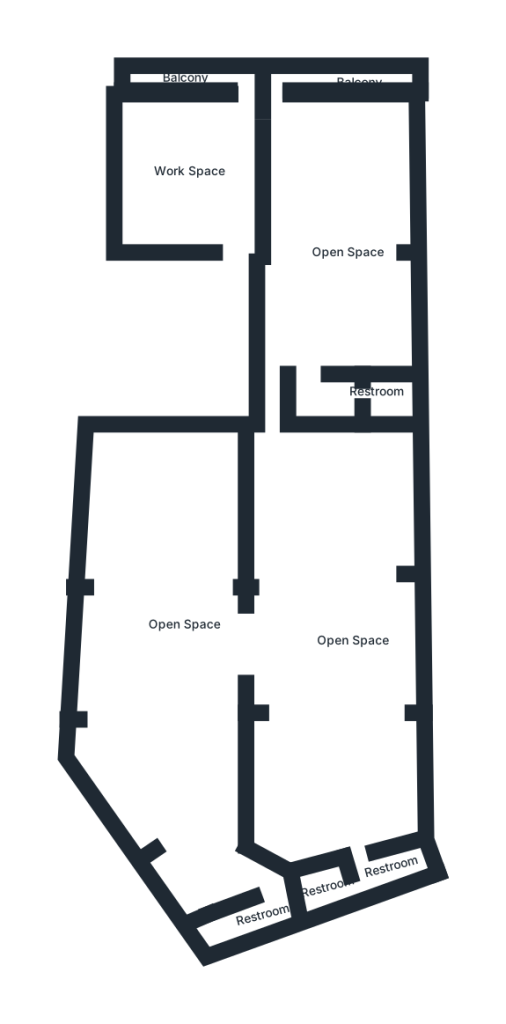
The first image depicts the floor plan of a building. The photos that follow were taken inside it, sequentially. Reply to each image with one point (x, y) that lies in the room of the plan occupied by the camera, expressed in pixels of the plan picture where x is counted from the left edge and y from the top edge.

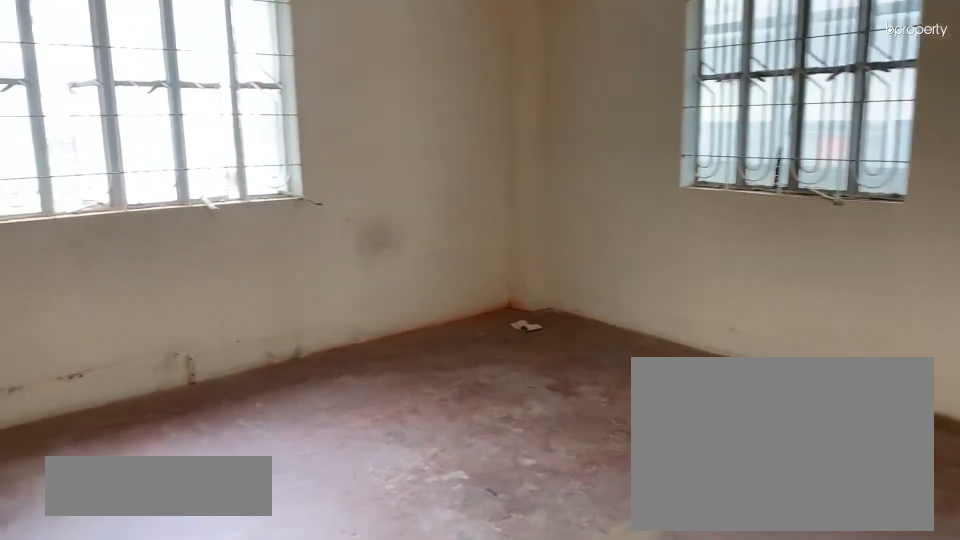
(202, 156)
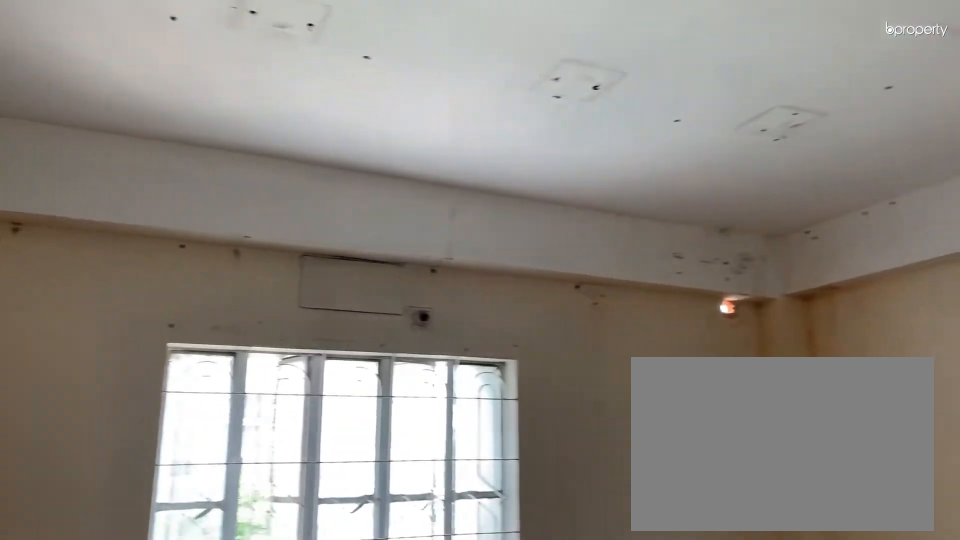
(202, 156)
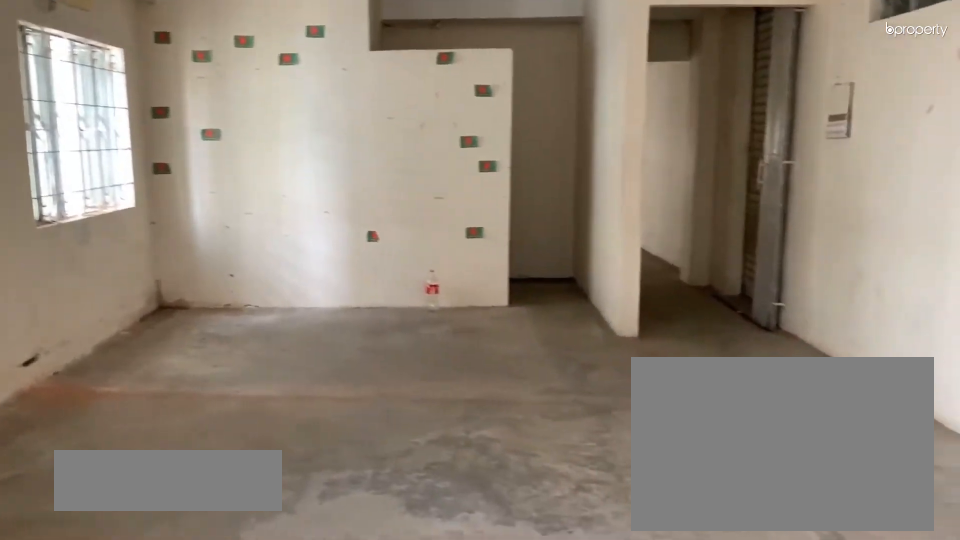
(349, 247)
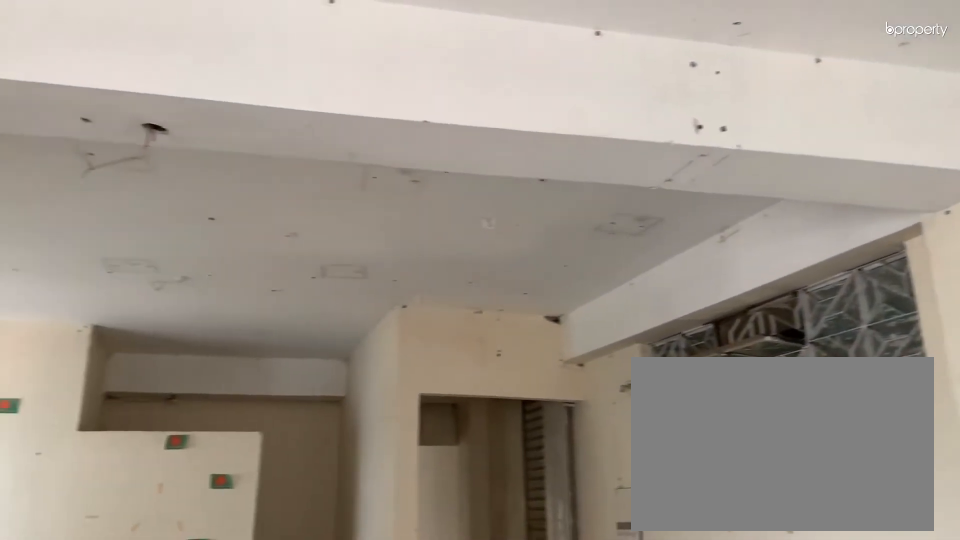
(336, 238)
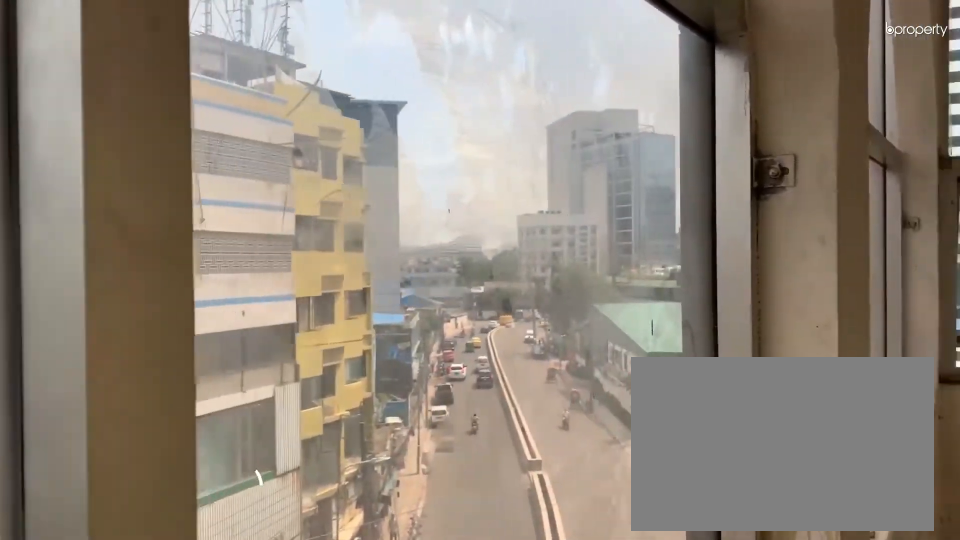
(317, 77)
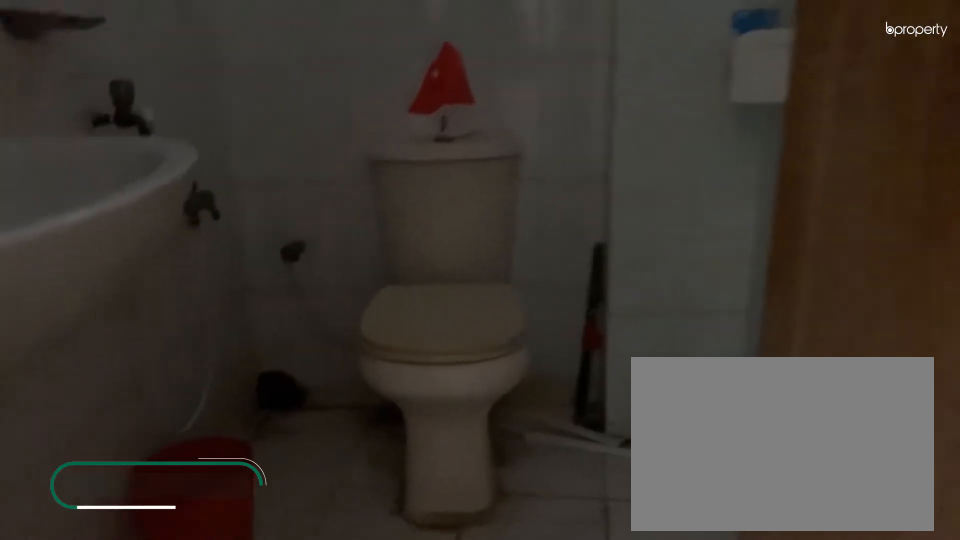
(384, 391)
